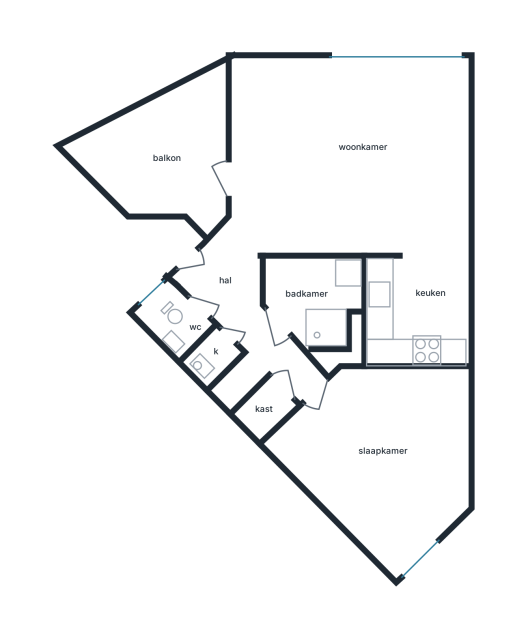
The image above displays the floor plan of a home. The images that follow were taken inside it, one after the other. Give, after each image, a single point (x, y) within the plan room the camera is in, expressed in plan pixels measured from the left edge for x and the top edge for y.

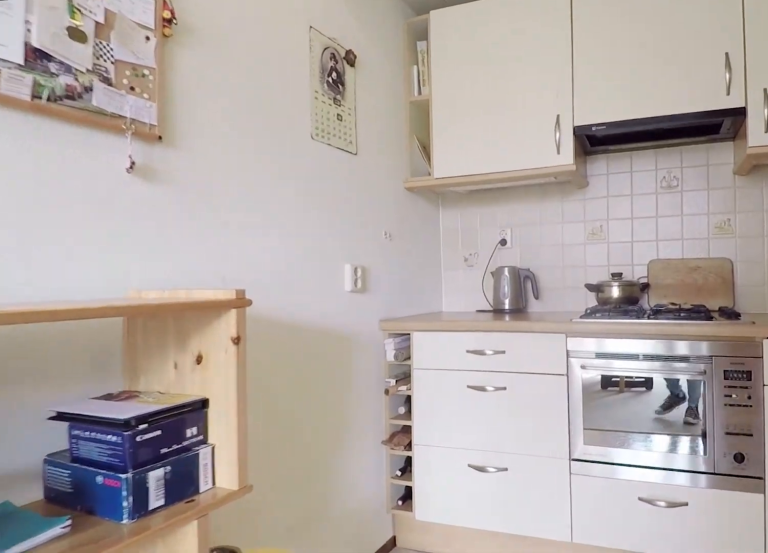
(415, 311)
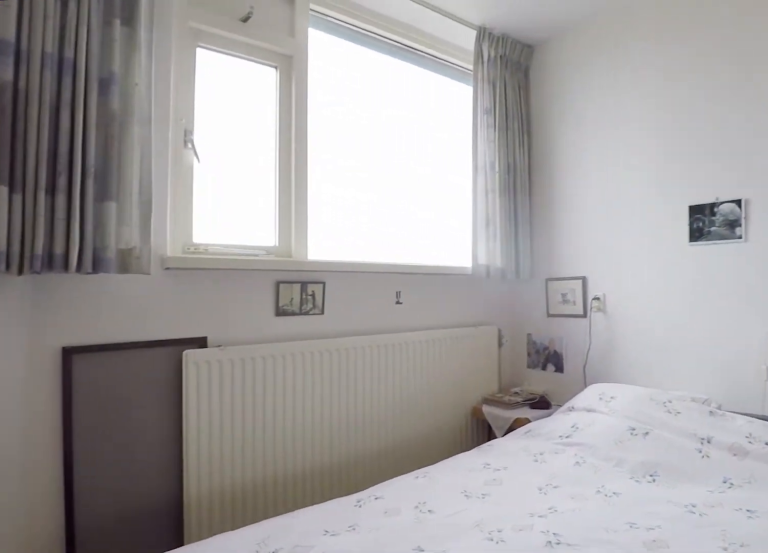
(383, 454)
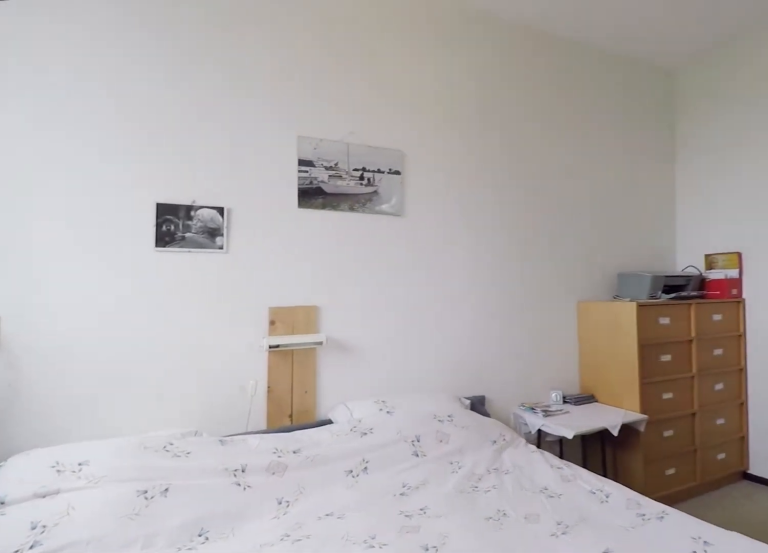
(383, 454)
